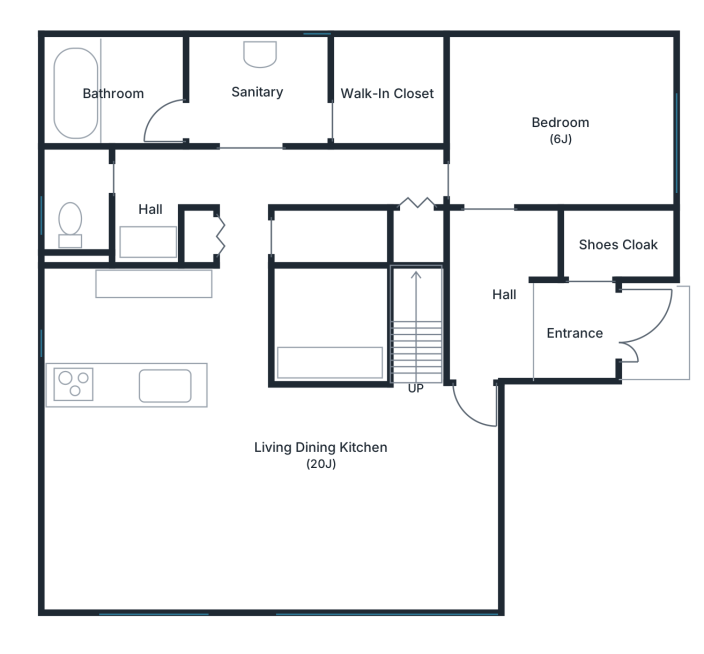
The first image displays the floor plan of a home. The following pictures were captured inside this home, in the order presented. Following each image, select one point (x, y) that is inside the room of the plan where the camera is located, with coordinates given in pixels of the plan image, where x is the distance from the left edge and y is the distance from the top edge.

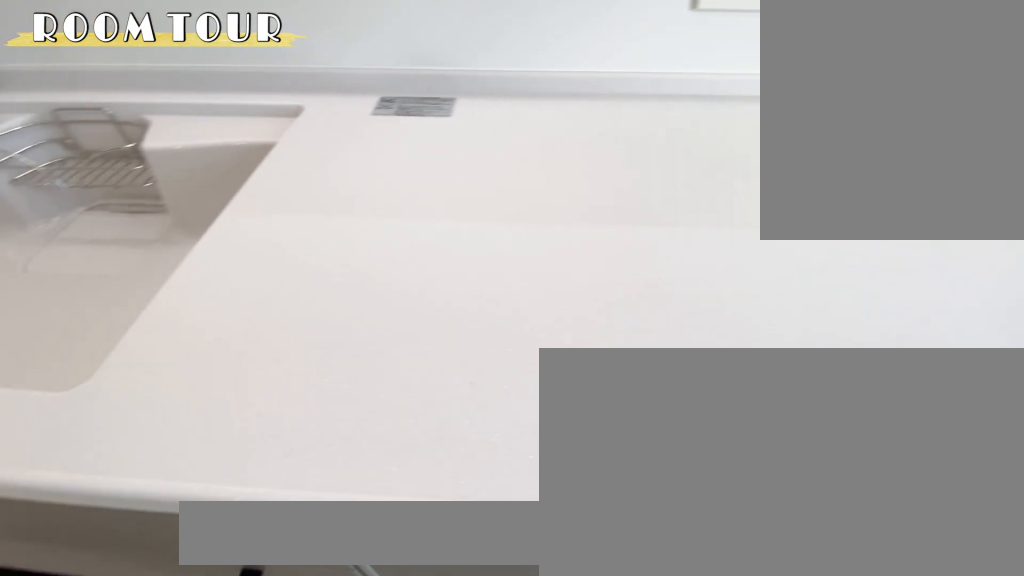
(125, 329)
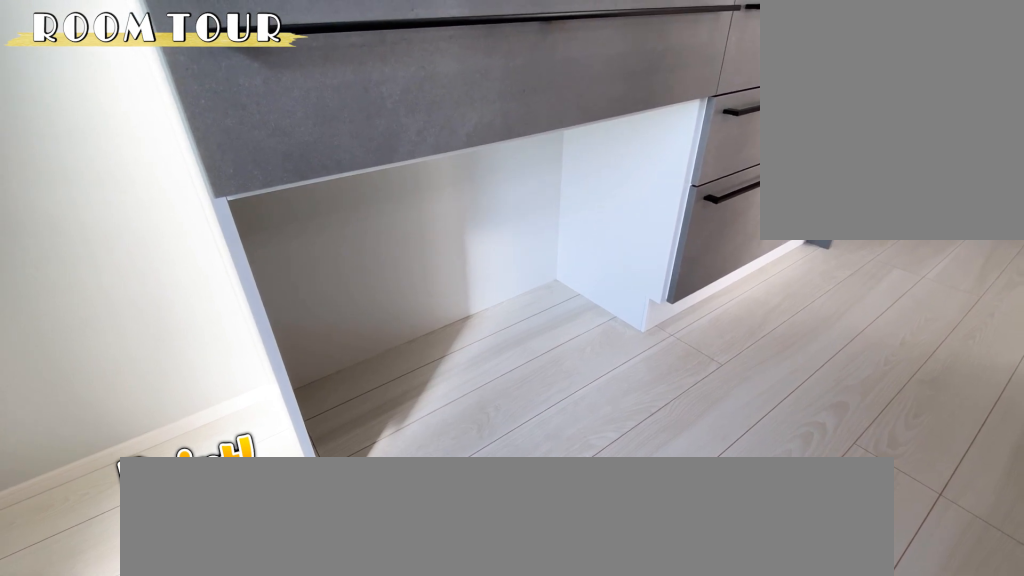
(125, 329)
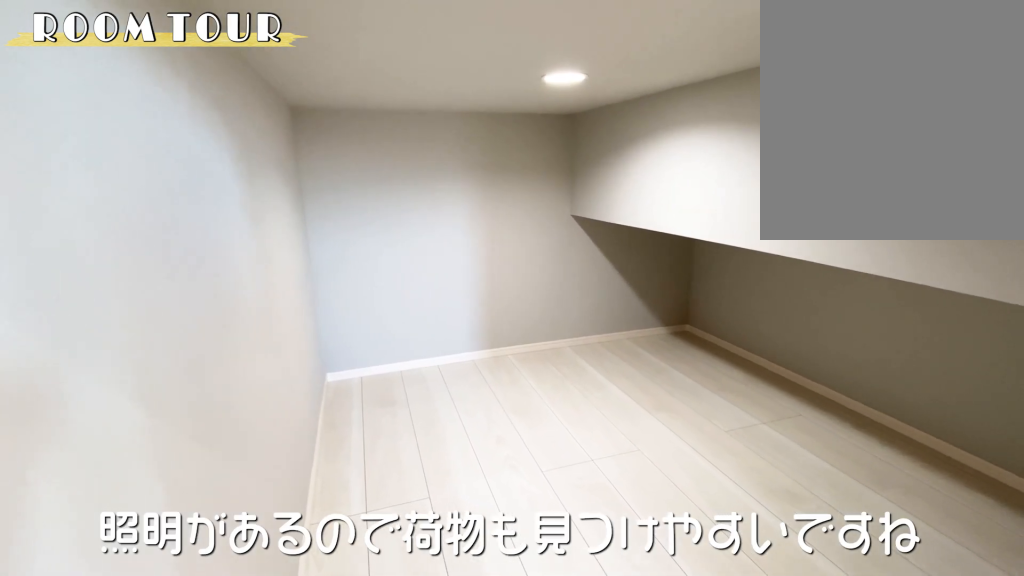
(332, 239)
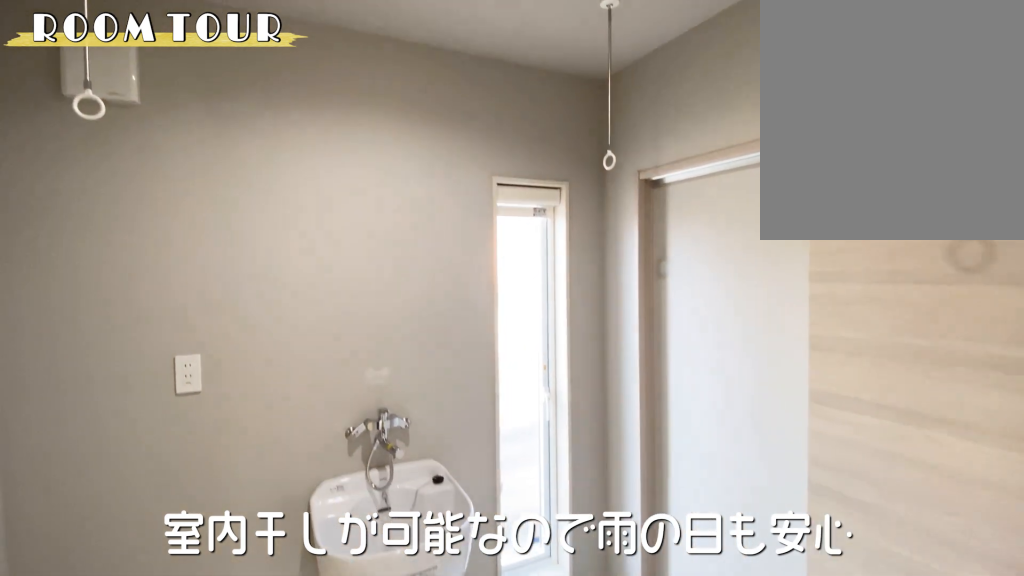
(259, 93)
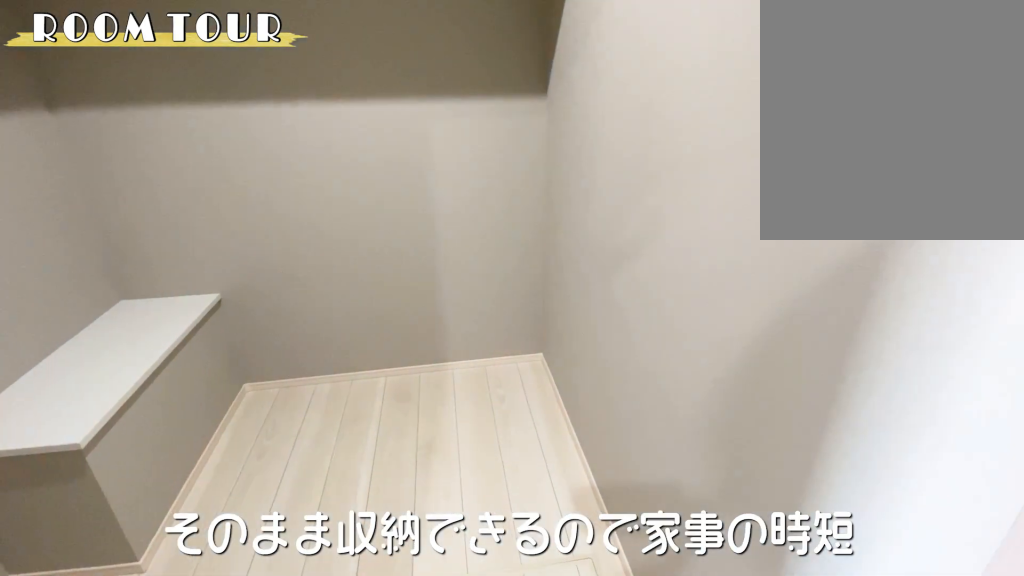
(389, 93)
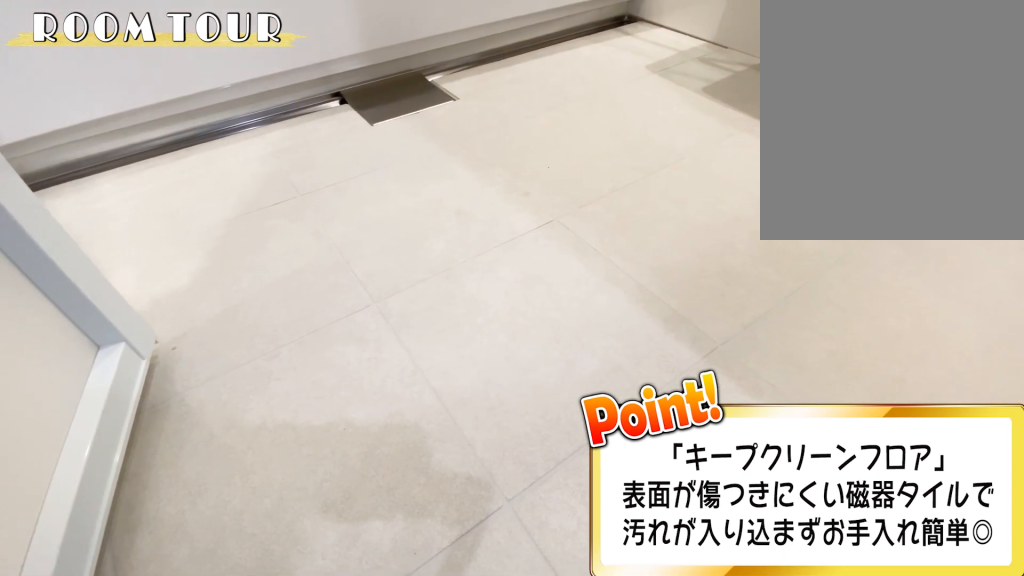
(110, 100)
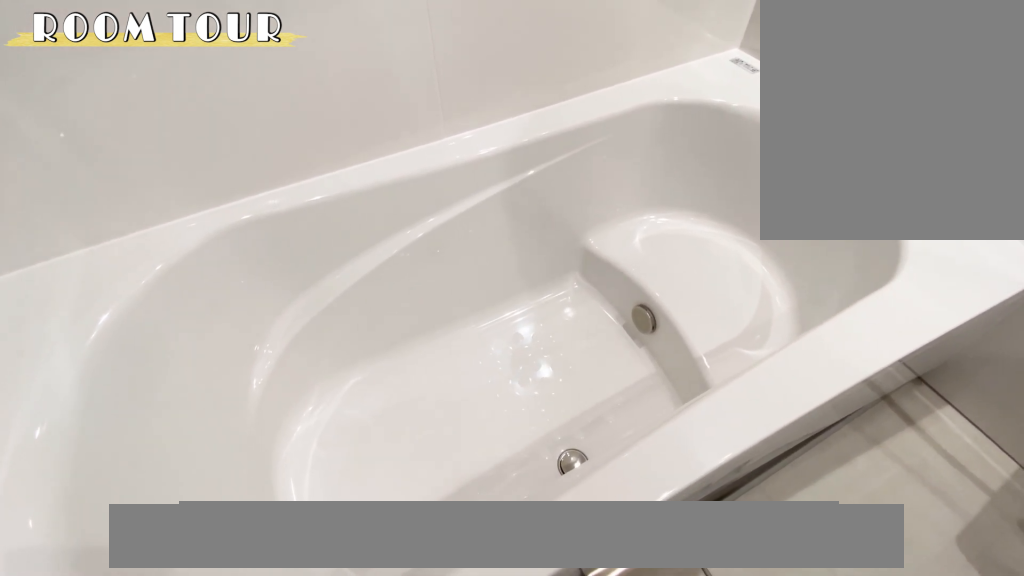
(110, 100)
